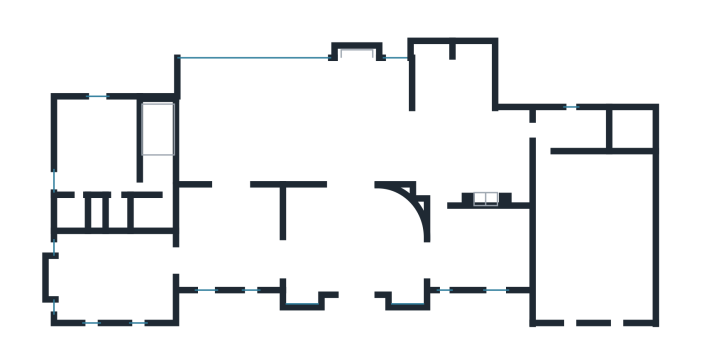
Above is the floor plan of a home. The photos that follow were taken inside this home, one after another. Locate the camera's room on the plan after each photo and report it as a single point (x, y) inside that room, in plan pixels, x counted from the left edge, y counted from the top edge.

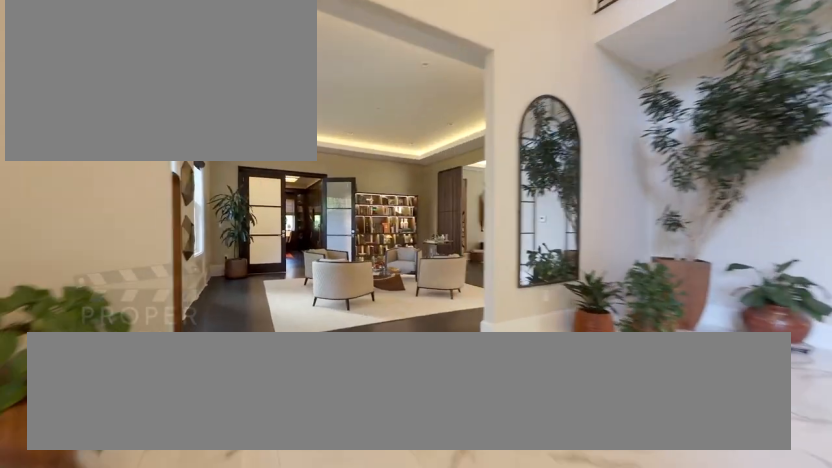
(355, 244)
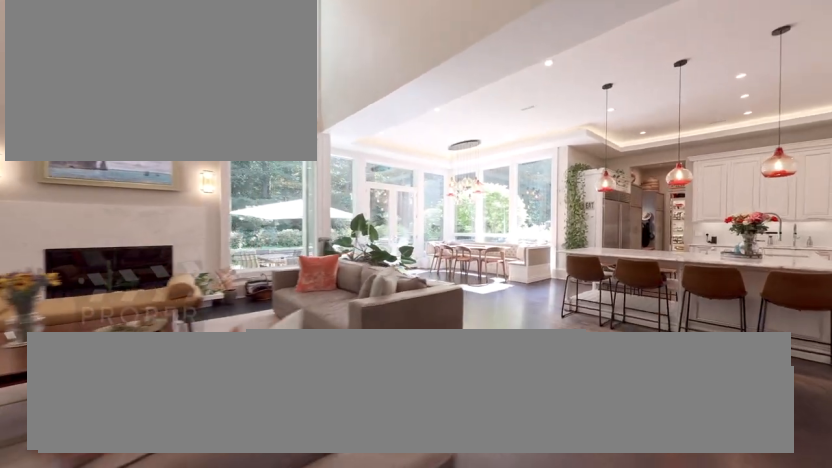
(294, 119)
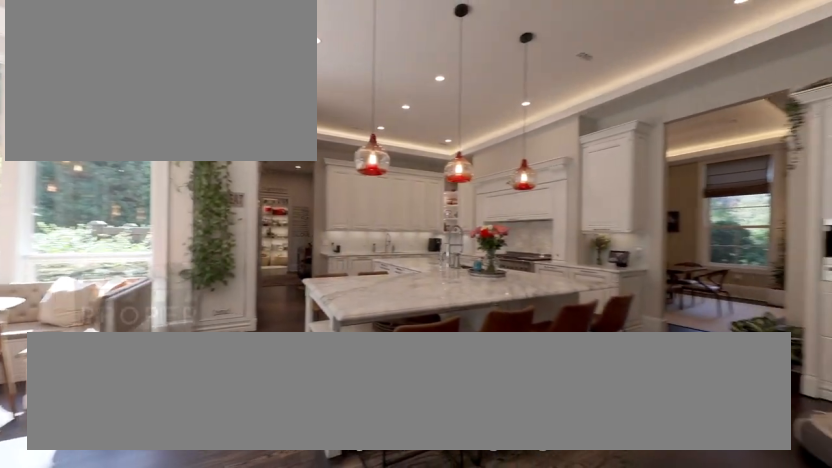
(472, 159)
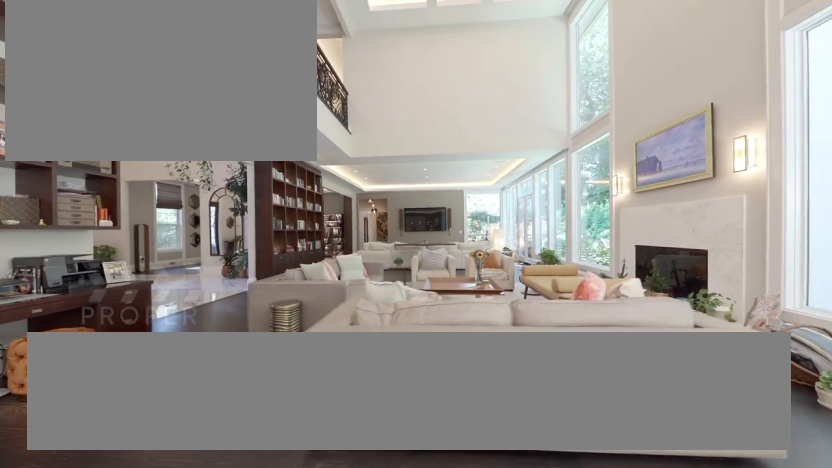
(295, 121)
